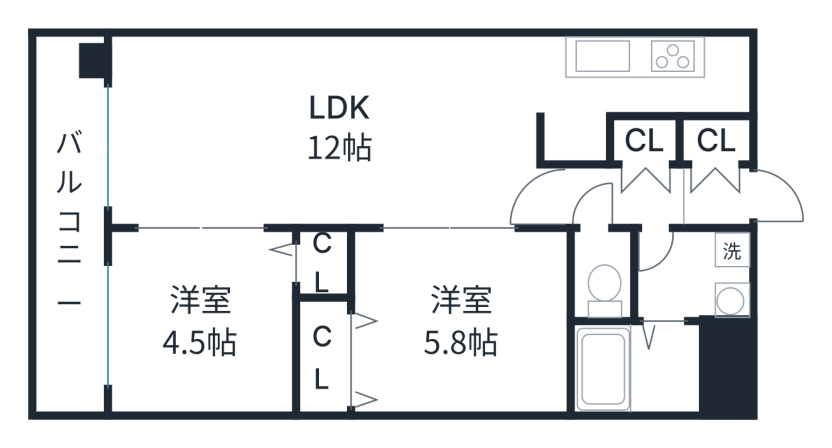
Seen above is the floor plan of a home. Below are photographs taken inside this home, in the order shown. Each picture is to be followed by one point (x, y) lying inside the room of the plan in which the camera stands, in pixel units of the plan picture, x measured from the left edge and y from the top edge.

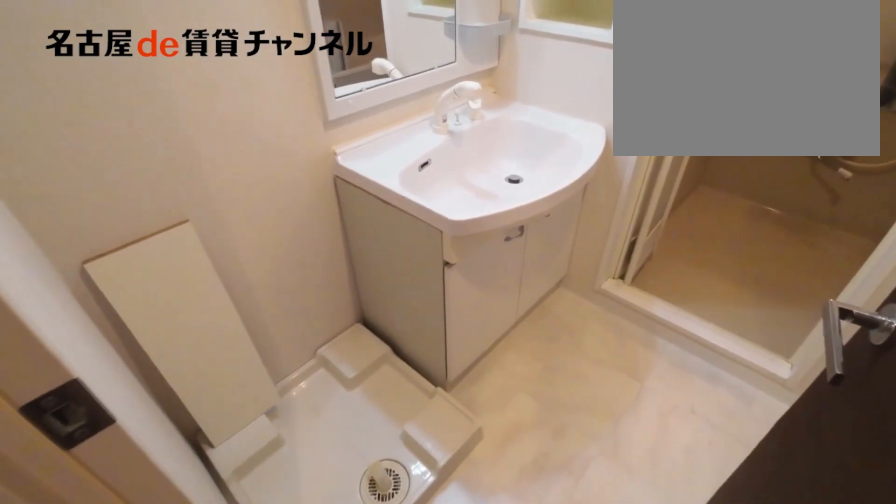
(694, 275)
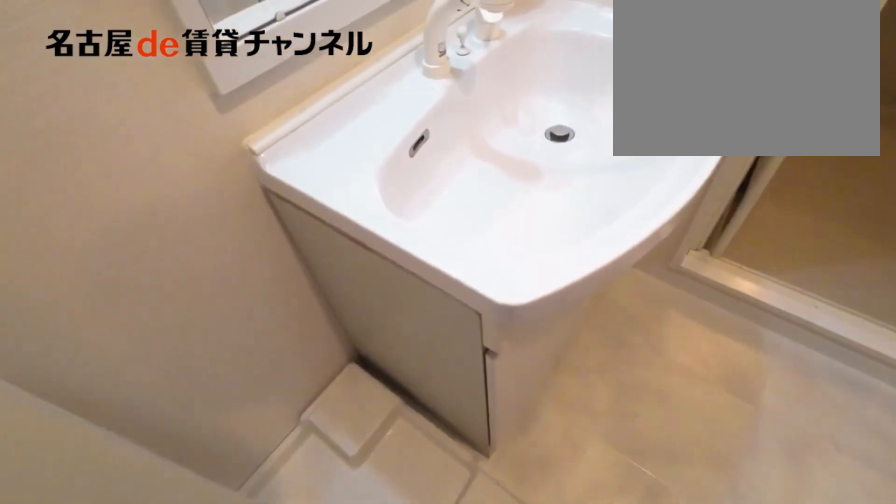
(694, 275)
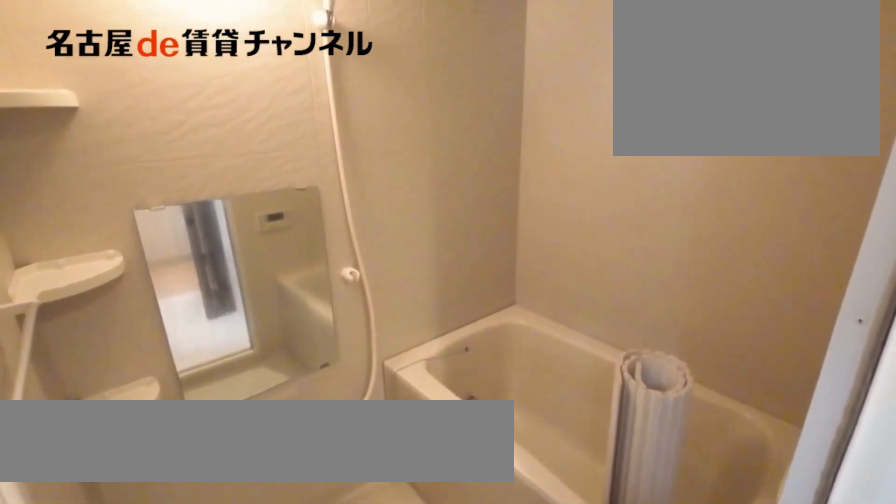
(633, 366)
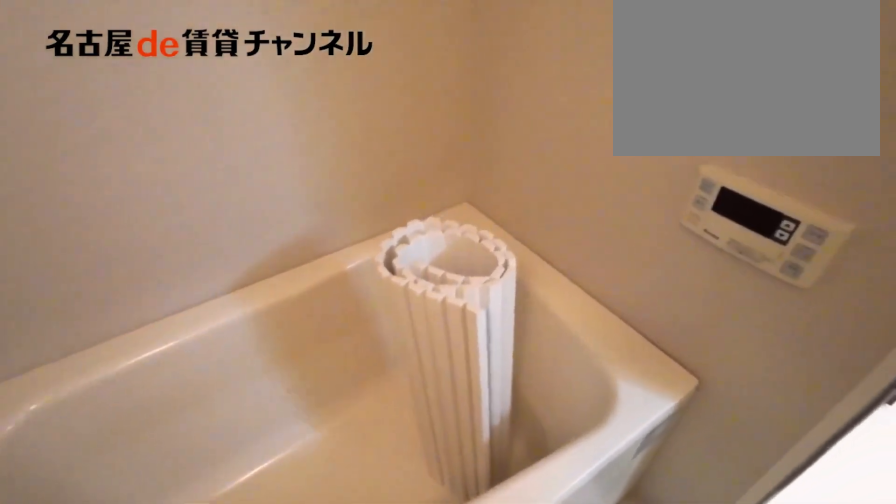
(634, 366)
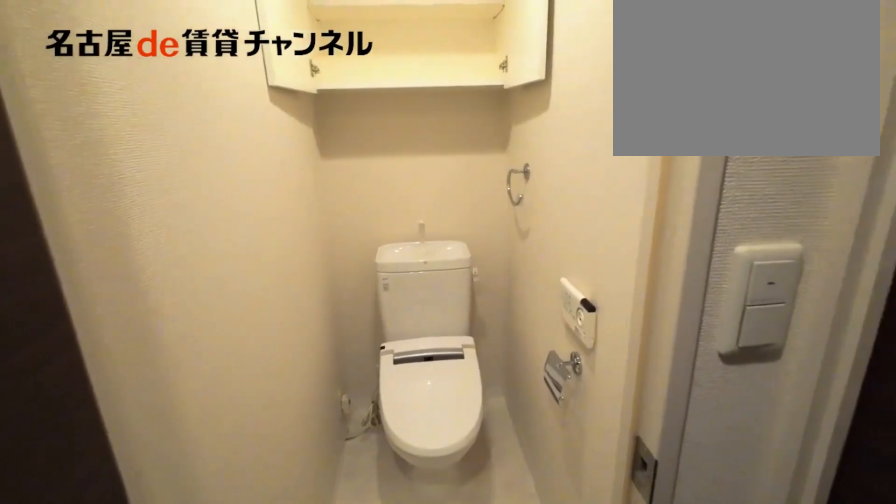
(602, 274)
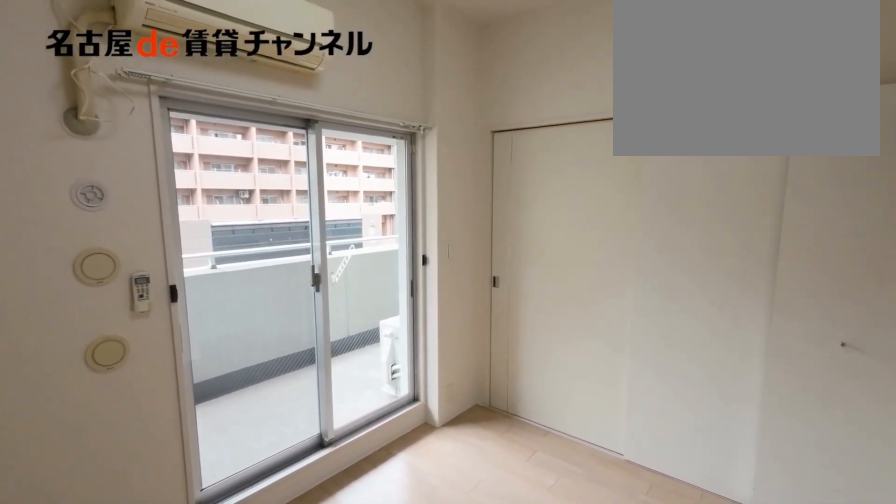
(213, 311)
